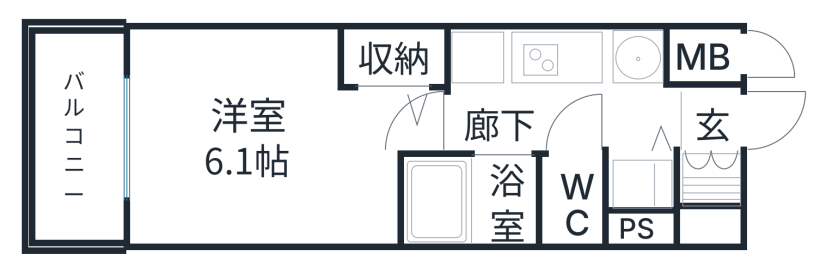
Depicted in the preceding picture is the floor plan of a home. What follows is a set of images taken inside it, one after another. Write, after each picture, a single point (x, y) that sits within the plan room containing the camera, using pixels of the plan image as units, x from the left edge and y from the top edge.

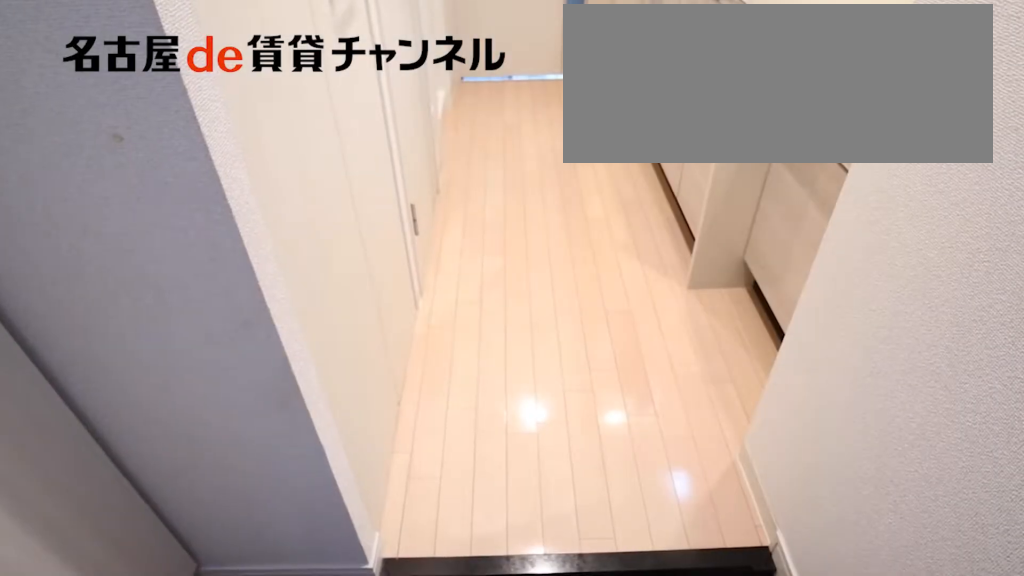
(710, 199)
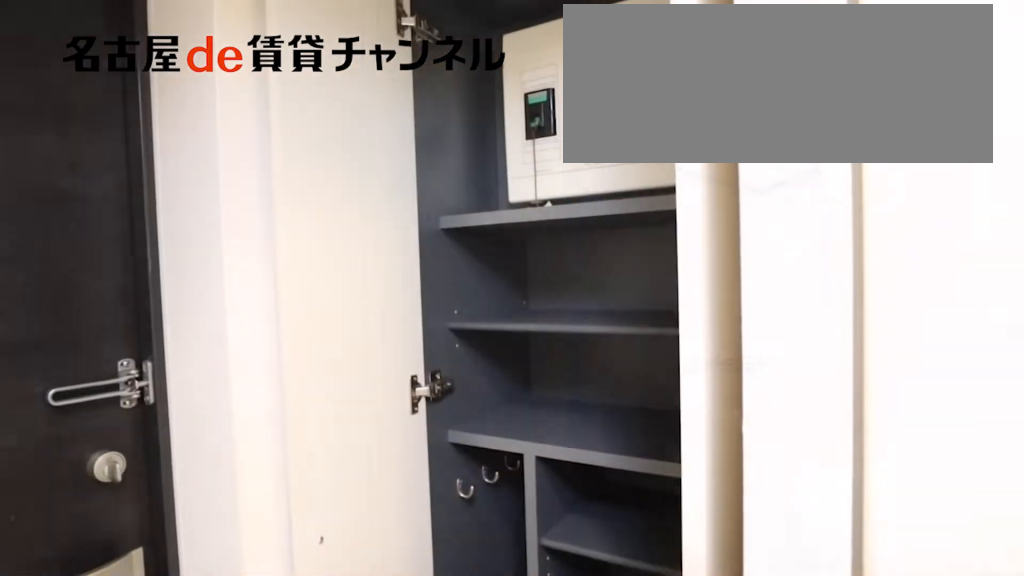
(710, 199)
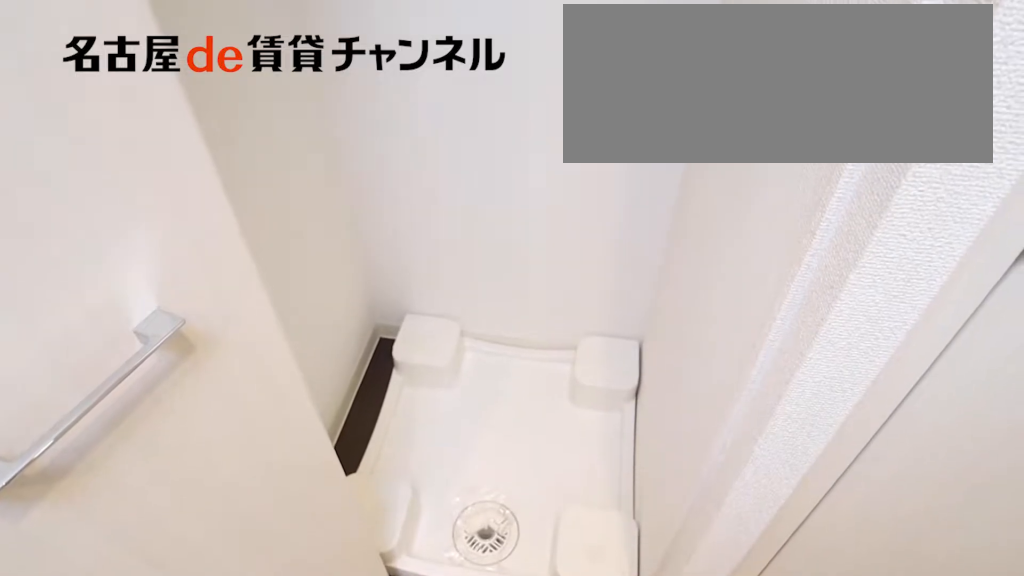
(642, 185)
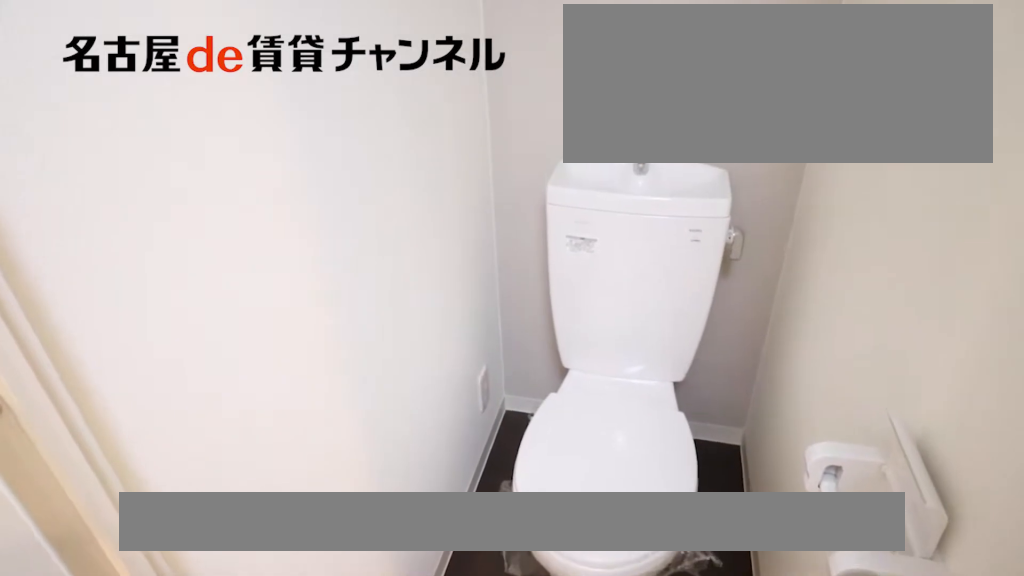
(571, 205)
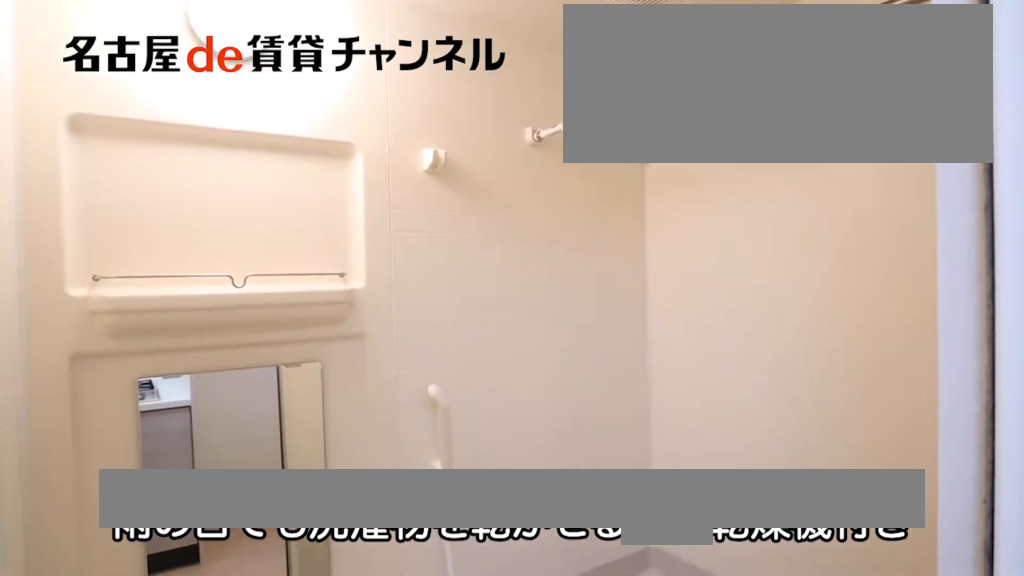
(466, 201)
